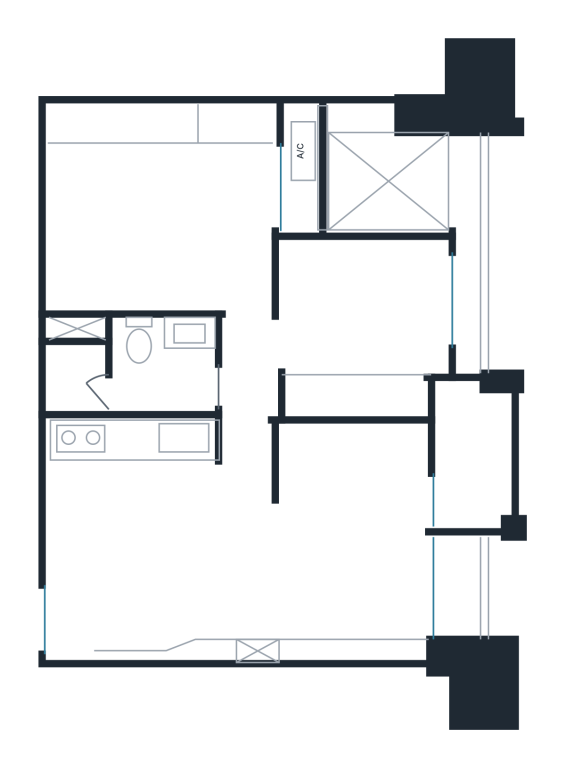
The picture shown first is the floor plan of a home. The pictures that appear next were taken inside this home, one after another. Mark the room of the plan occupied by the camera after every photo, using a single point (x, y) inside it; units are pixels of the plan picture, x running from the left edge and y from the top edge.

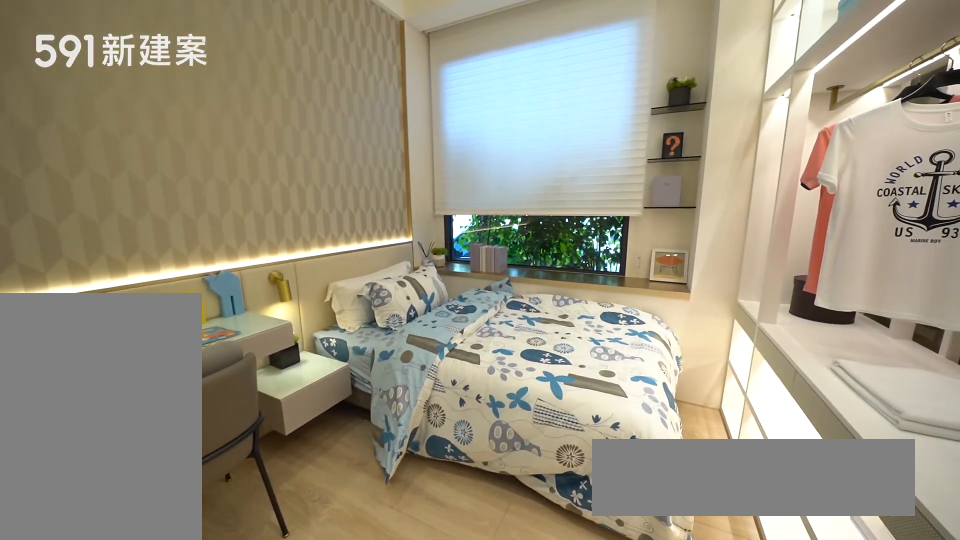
(368, 326)
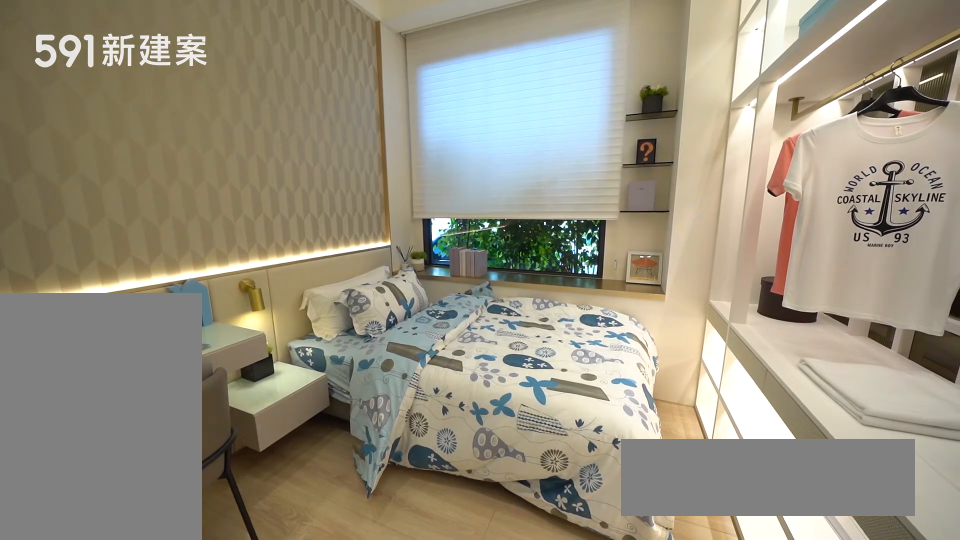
(368, 326)
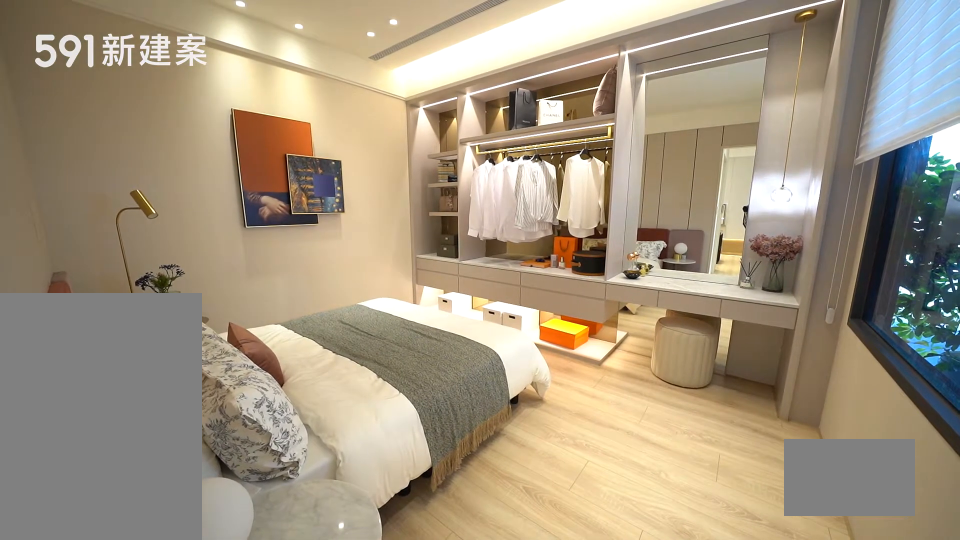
(159, 205)
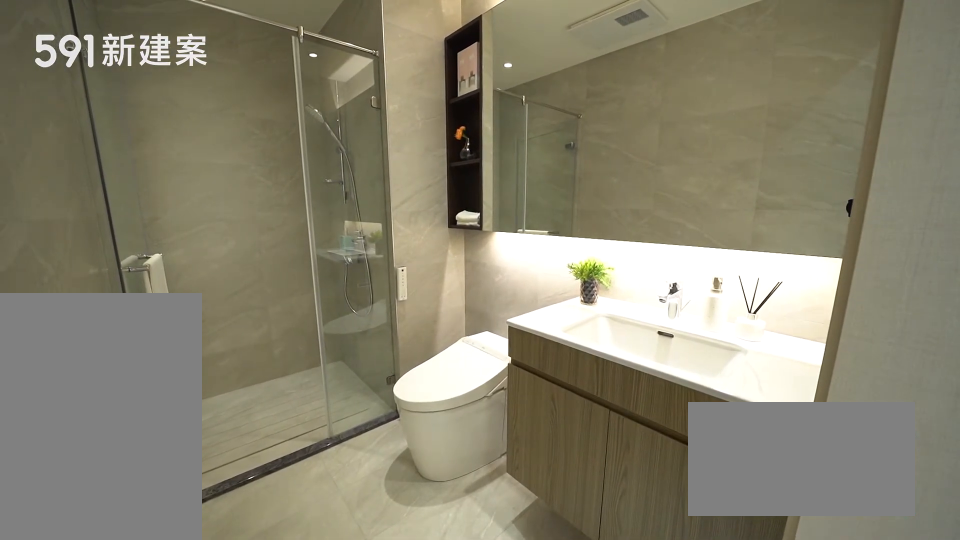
(125, 365)
